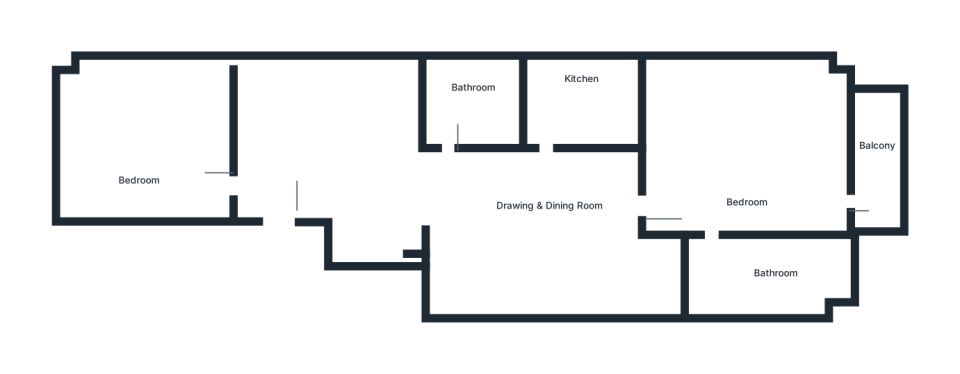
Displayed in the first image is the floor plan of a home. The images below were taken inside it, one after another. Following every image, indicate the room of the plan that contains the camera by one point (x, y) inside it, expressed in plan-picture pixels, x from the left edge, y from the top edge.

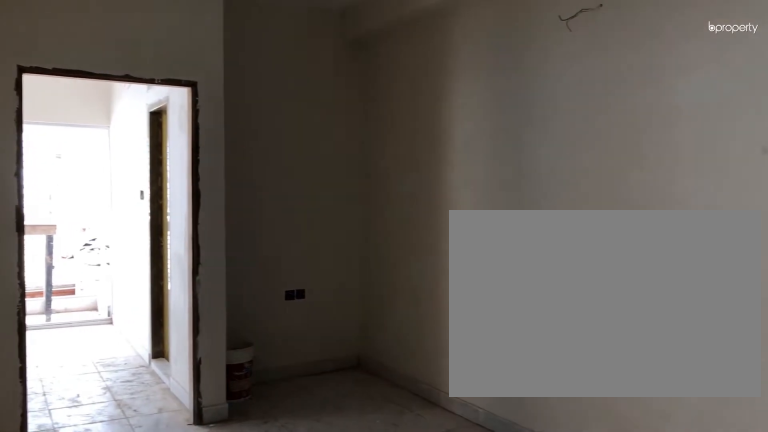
(542, 212)
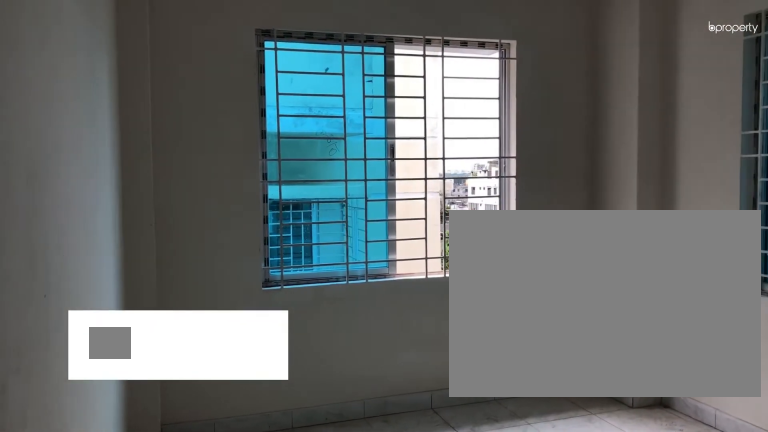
(140, 145)
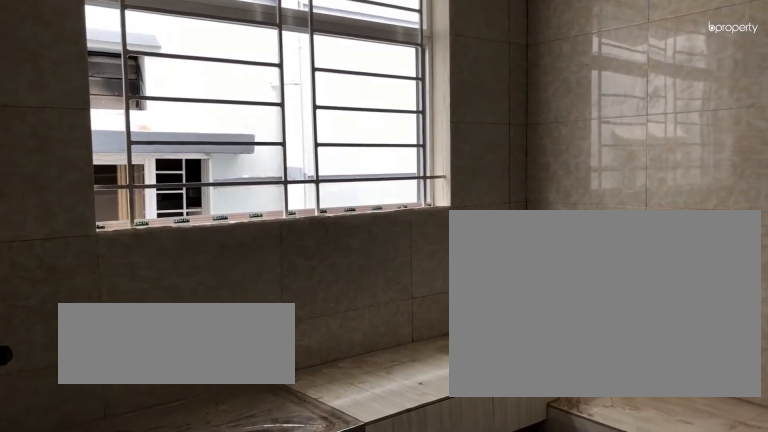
(573, 101)
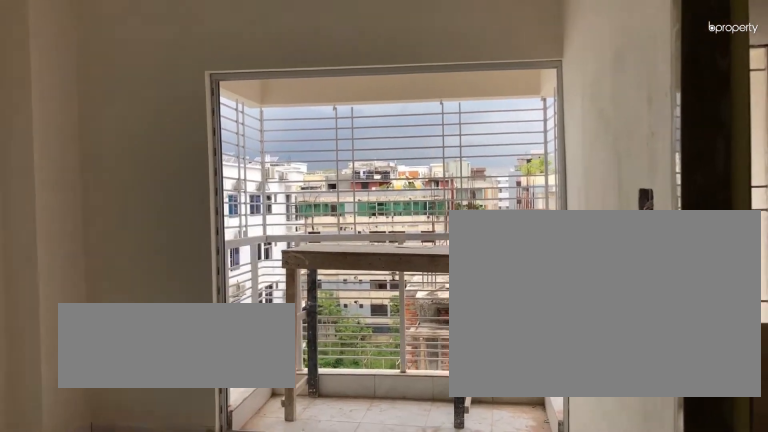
(753, 170)
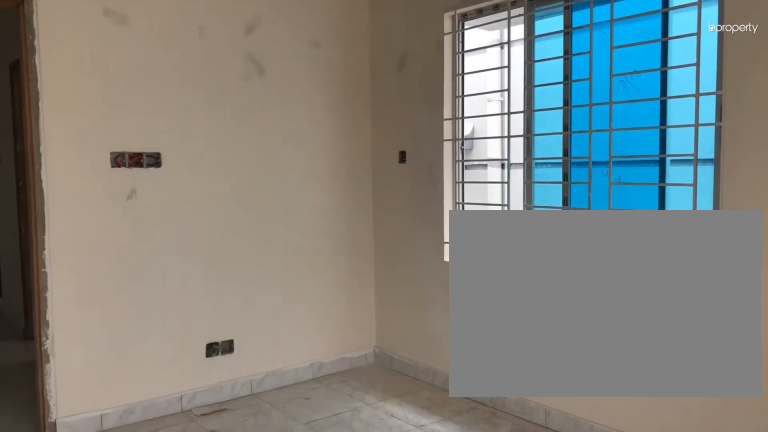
(754, 170)
